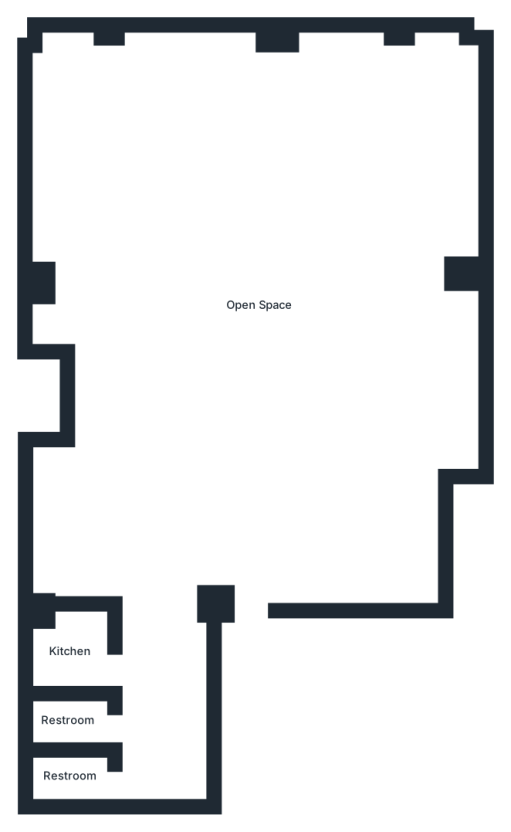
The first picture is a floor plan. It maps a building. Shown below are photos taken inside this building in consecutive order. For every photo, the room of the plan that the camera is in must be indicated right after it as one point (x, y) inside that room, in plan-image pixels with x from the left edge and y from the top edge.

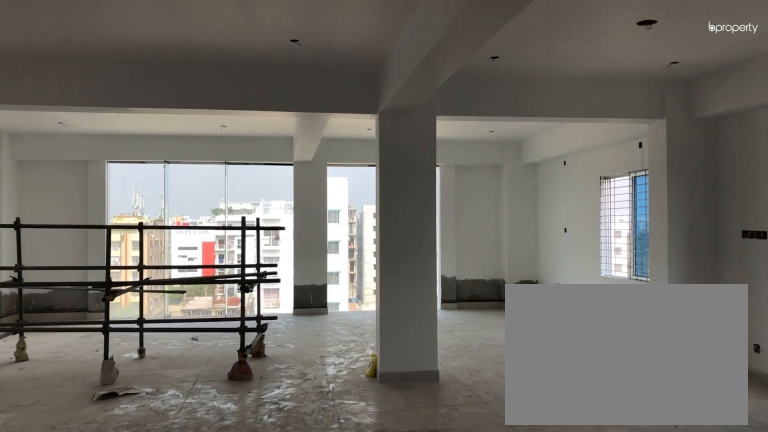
(252, 470)
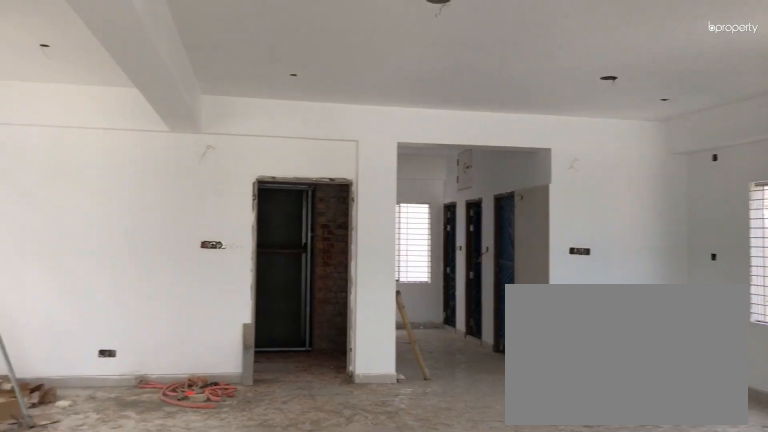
(258, 309)
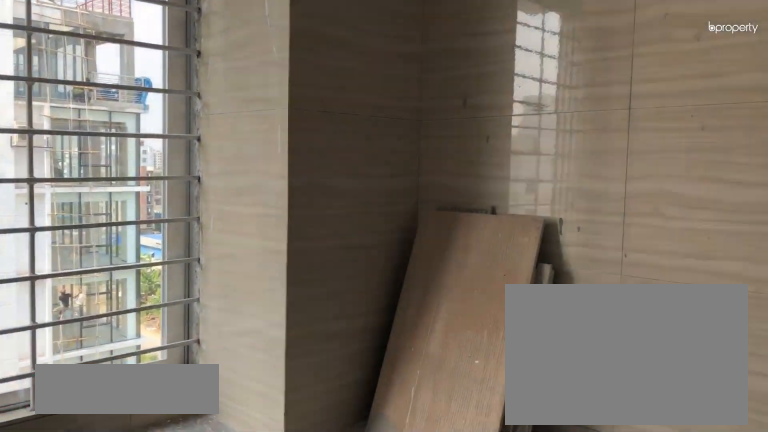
(68, 652)
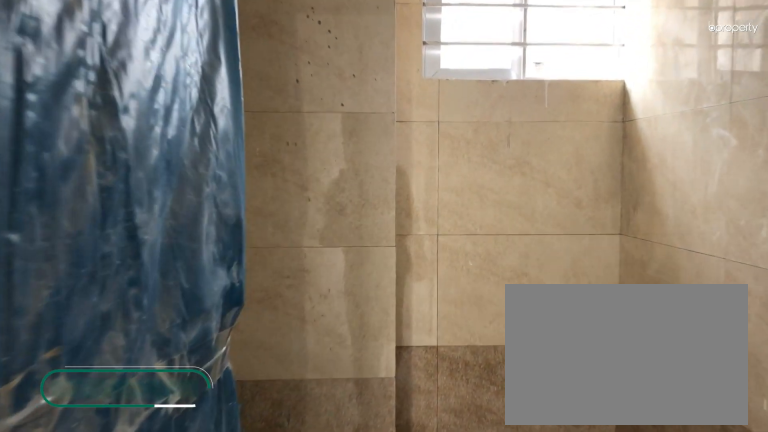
(68, 778)
